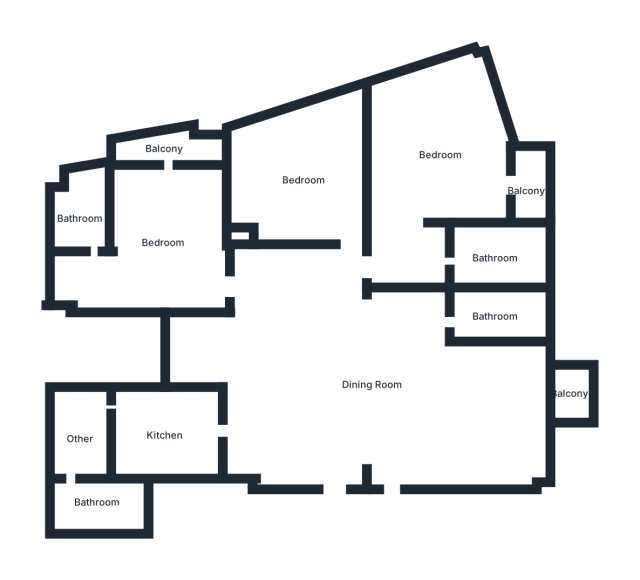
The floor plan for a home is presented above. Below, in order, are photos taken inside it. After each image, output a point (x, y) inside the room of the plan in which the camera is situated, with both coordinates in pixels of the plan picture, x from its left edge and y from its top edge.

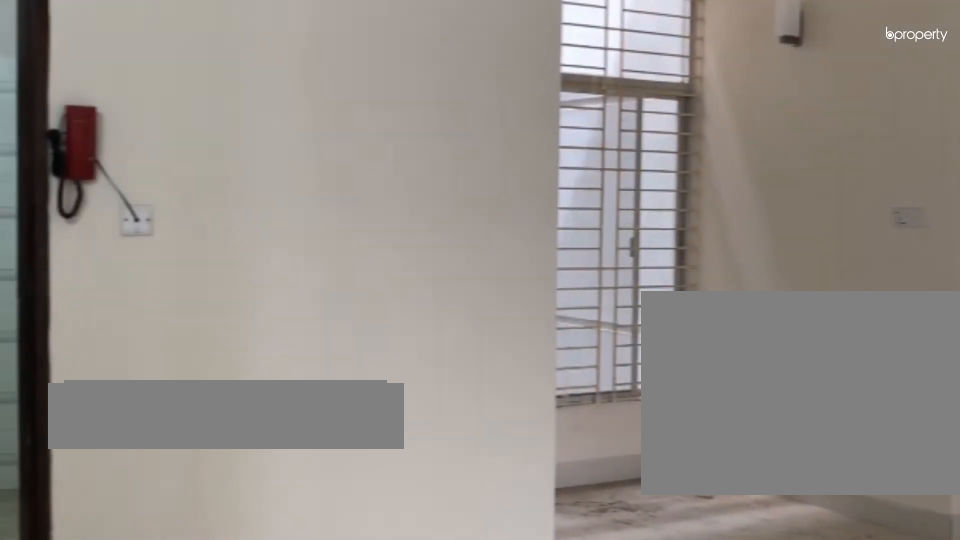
(370, 385)
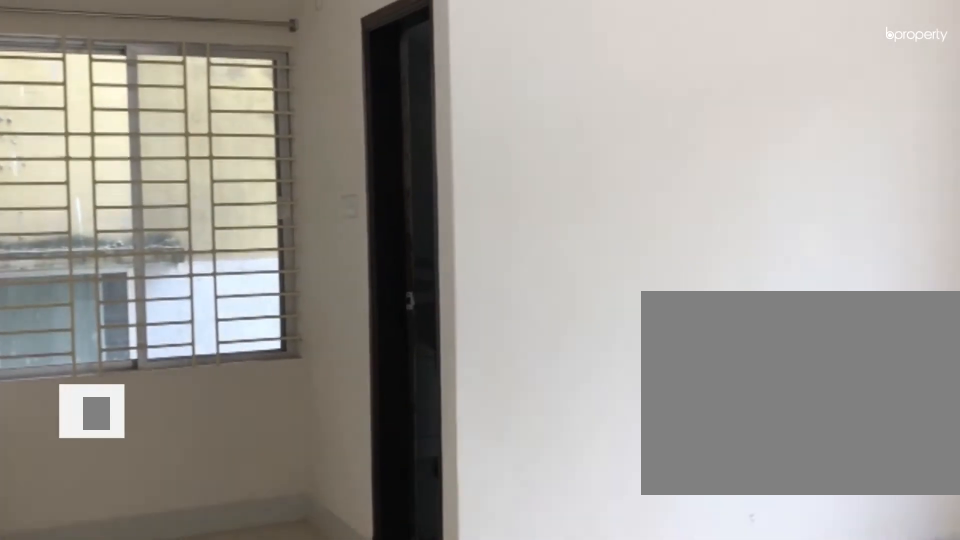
(162, 243)
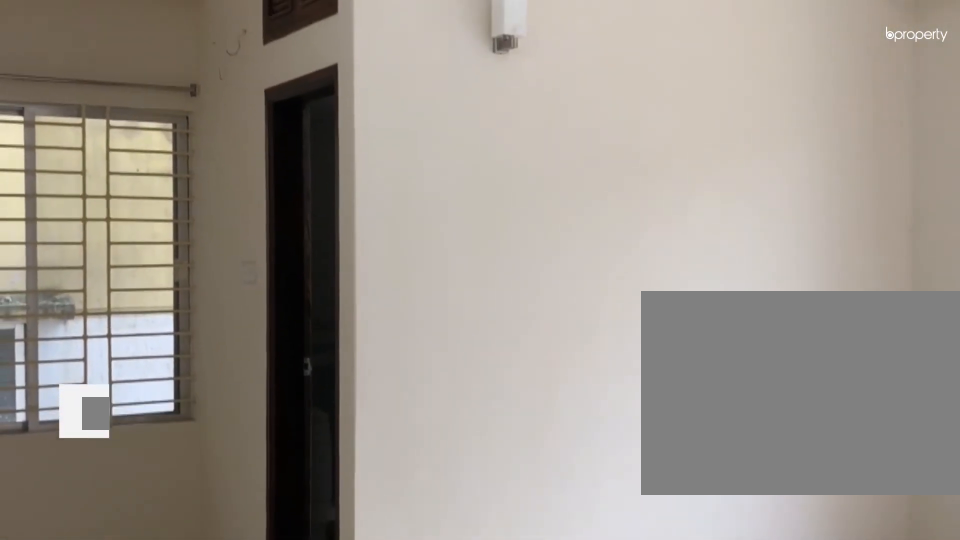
(162, 243)
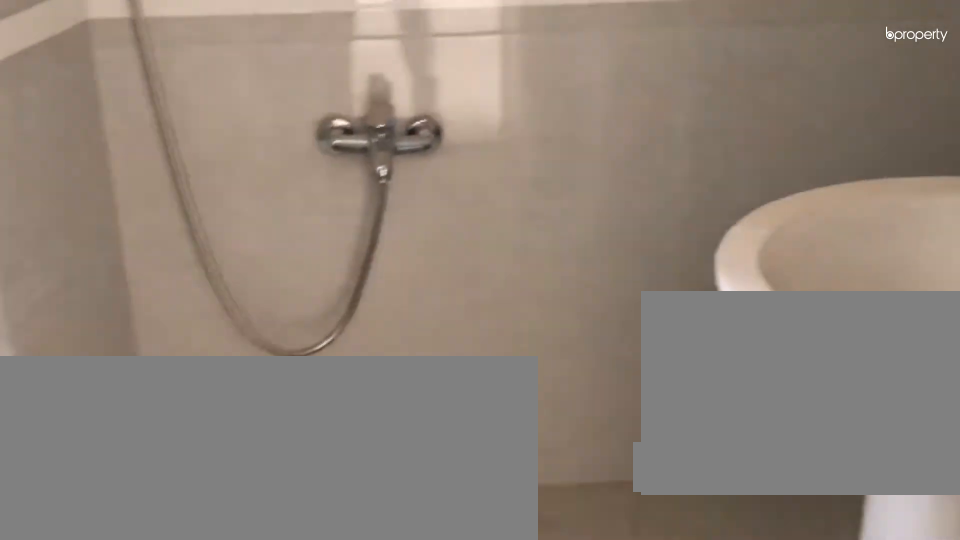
(80, 218)
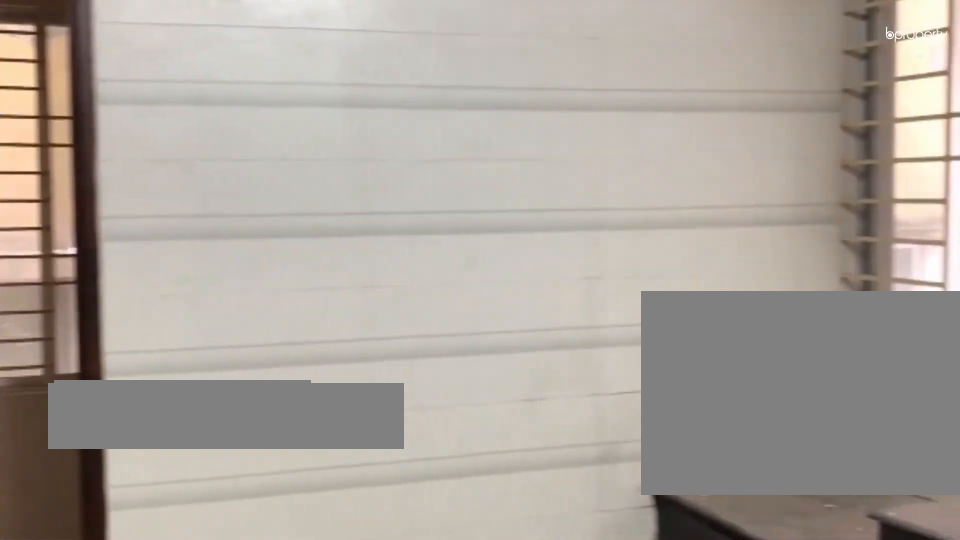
(162, 435)
